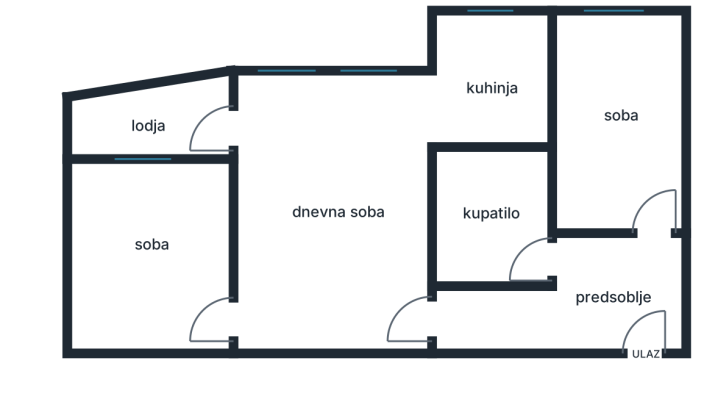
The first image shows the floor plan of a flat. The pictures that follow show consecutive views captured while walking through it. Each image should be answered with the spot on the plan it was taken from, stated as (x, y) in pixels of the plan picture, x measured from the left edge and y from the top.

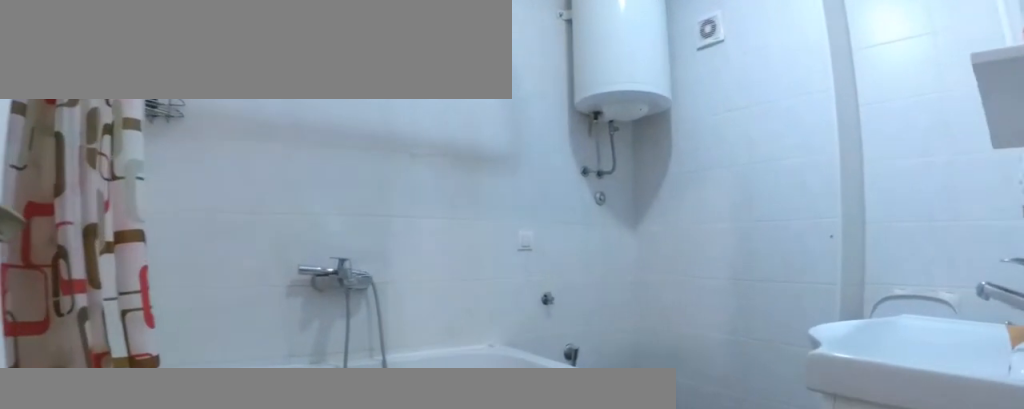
(549, 251)
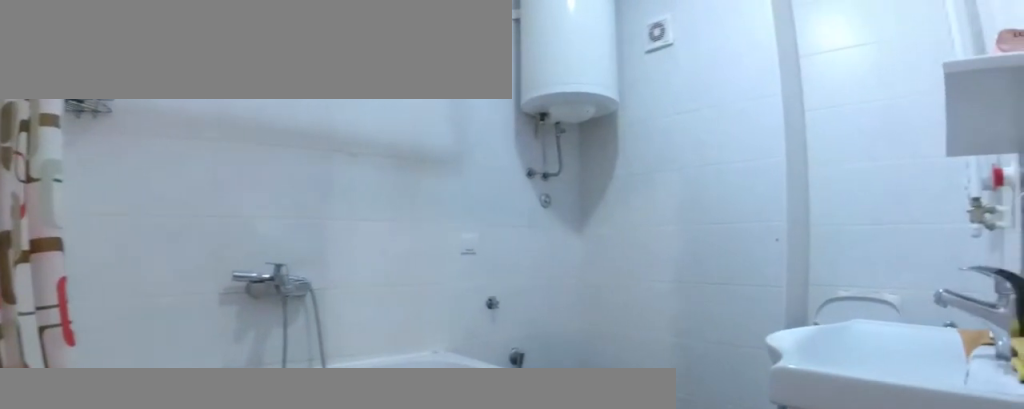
(542, 250)
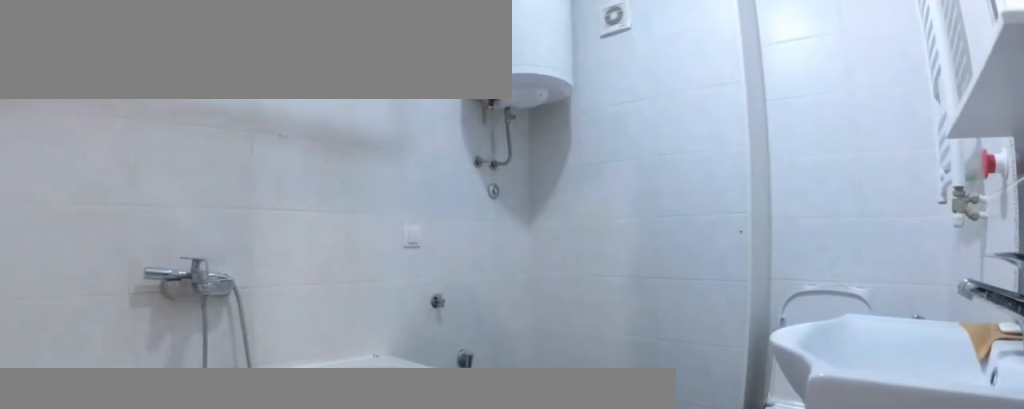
(526, 248)
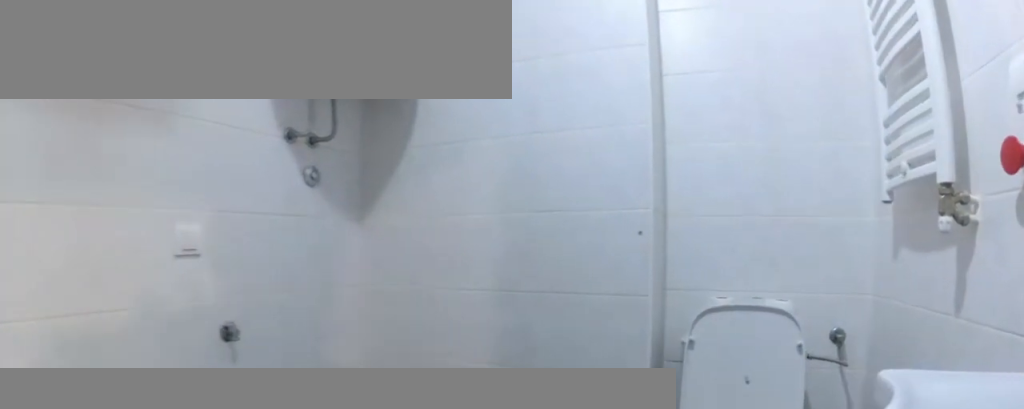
(516, 240)
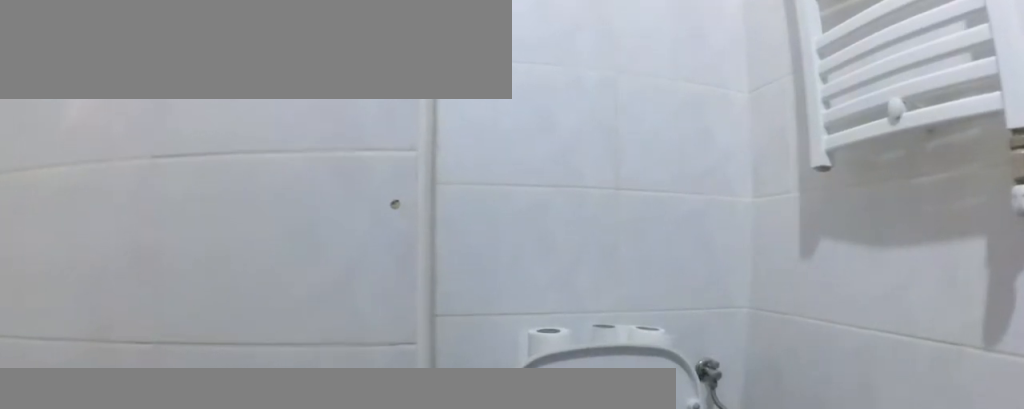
(516, 192)
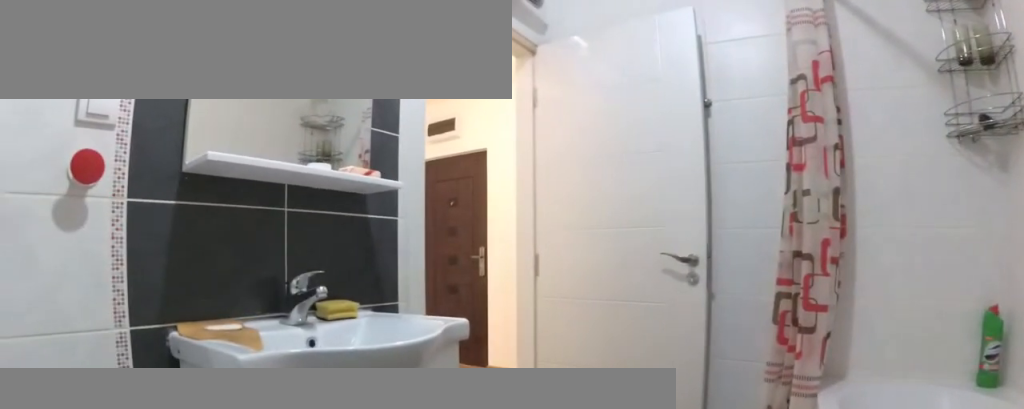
(452, 163)
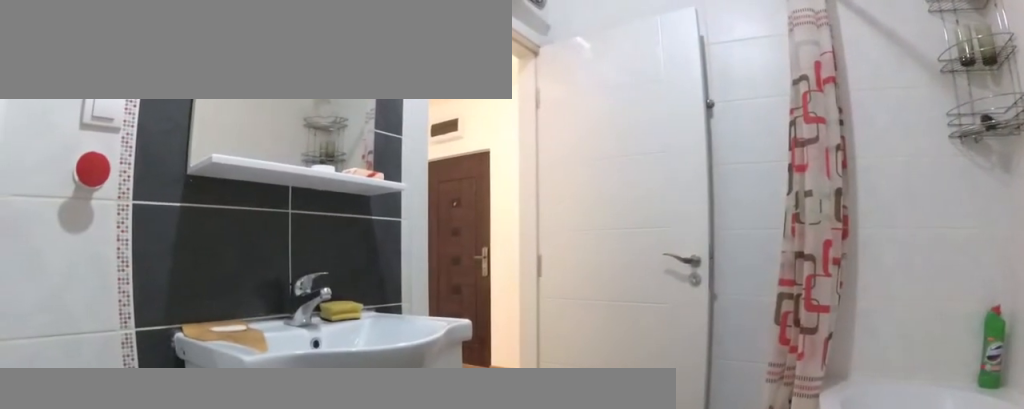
(449, 165)
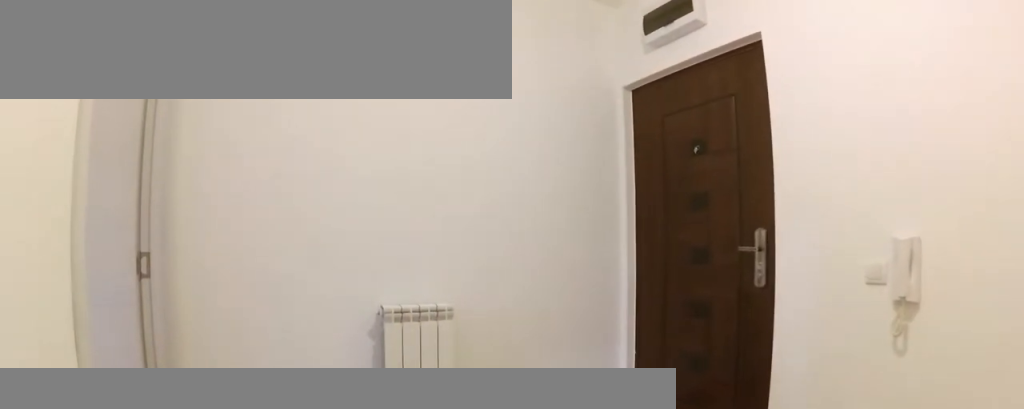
(536, 247)
